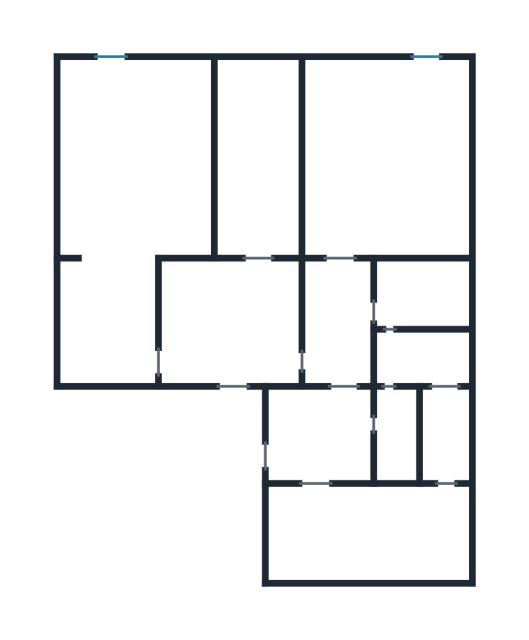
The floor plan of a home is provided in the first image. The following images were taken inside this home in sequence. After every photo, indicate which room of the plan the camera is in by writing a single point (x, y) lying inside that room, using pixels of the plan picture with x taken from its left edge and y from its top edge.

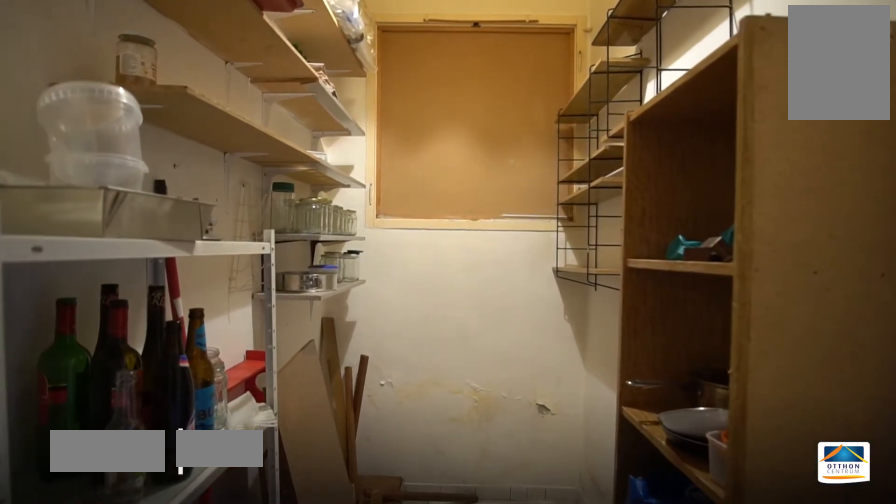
(444, 432)
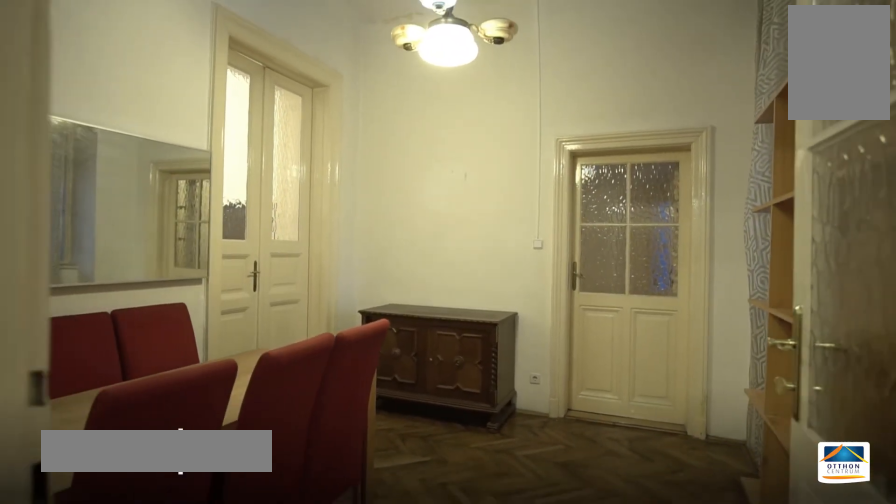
(225, 322)
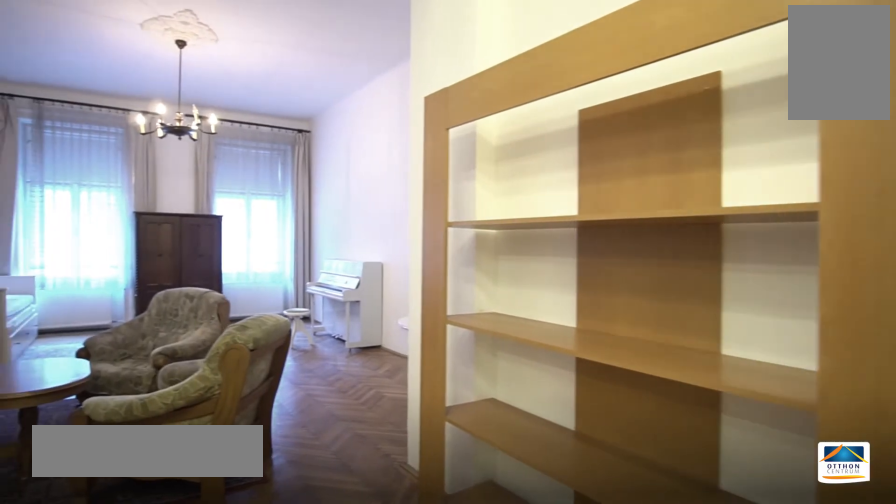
(142, 166)
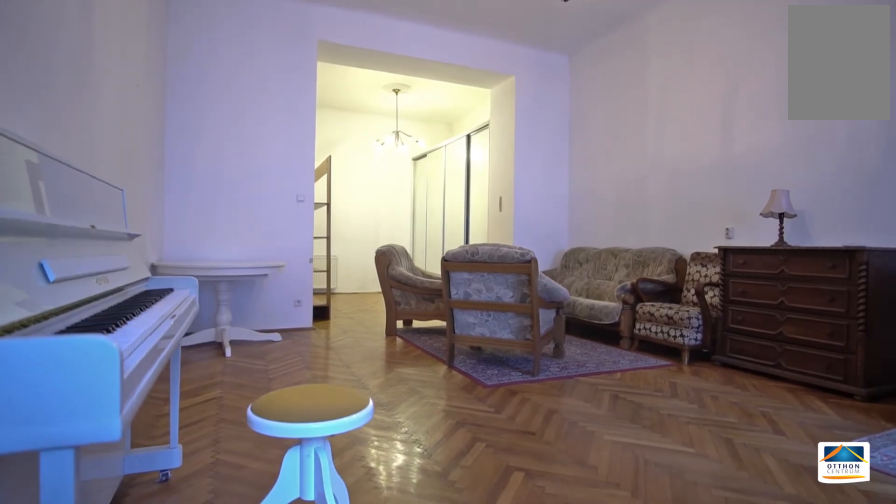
(141, 166)
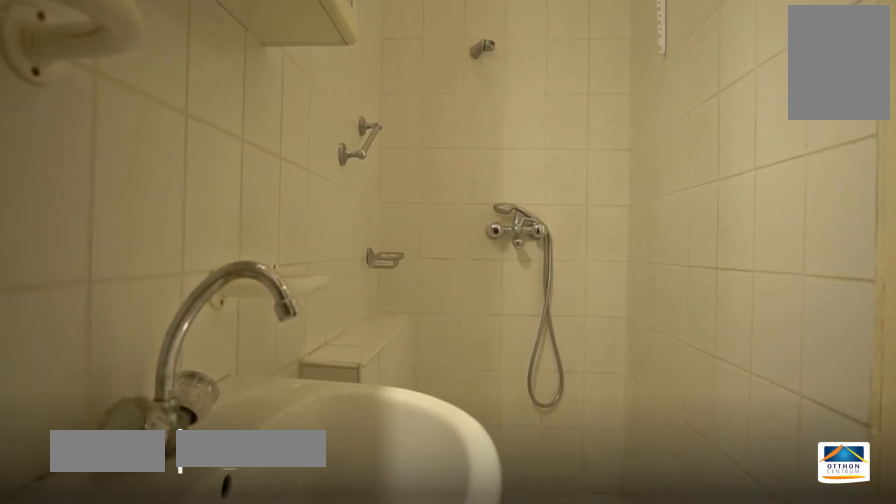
(401, 434)
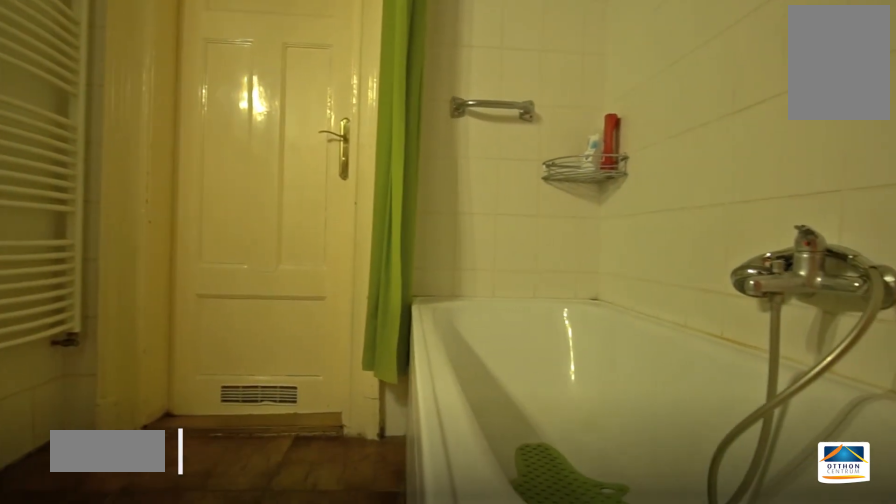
(420, 292)
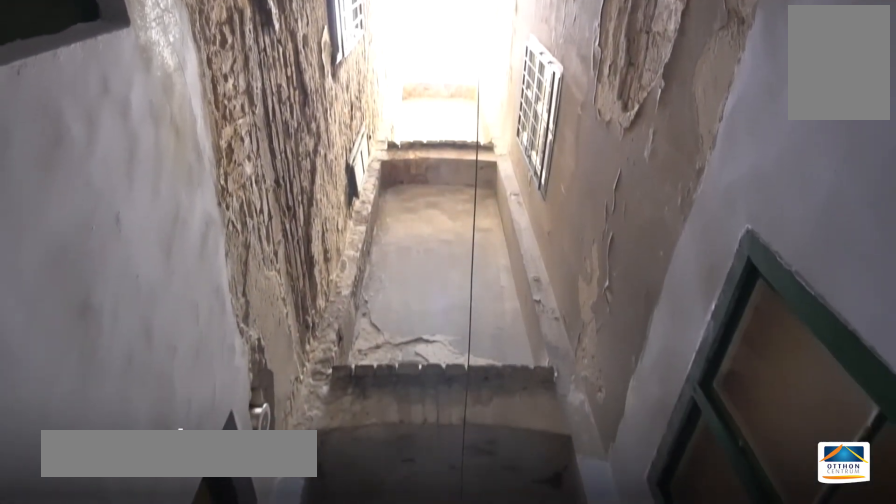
(422, 355)
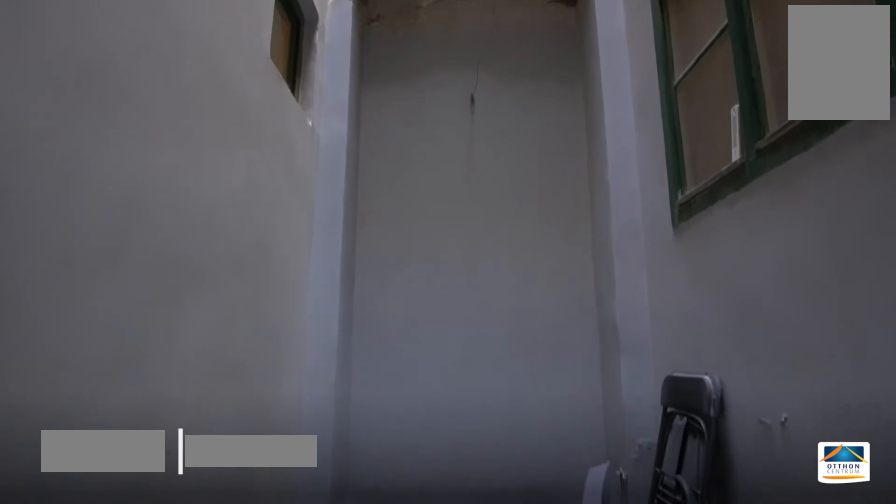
(422, 355)
